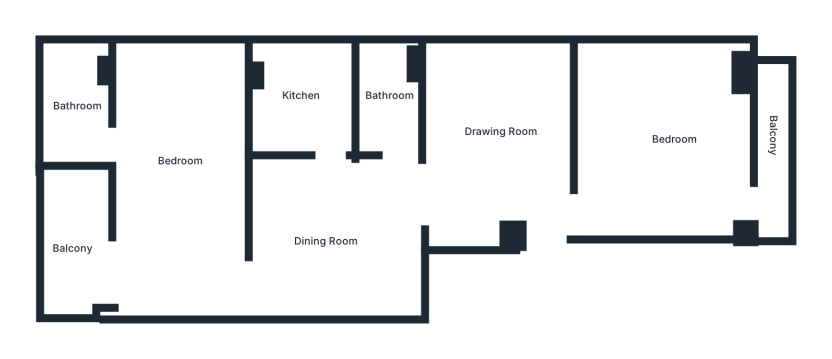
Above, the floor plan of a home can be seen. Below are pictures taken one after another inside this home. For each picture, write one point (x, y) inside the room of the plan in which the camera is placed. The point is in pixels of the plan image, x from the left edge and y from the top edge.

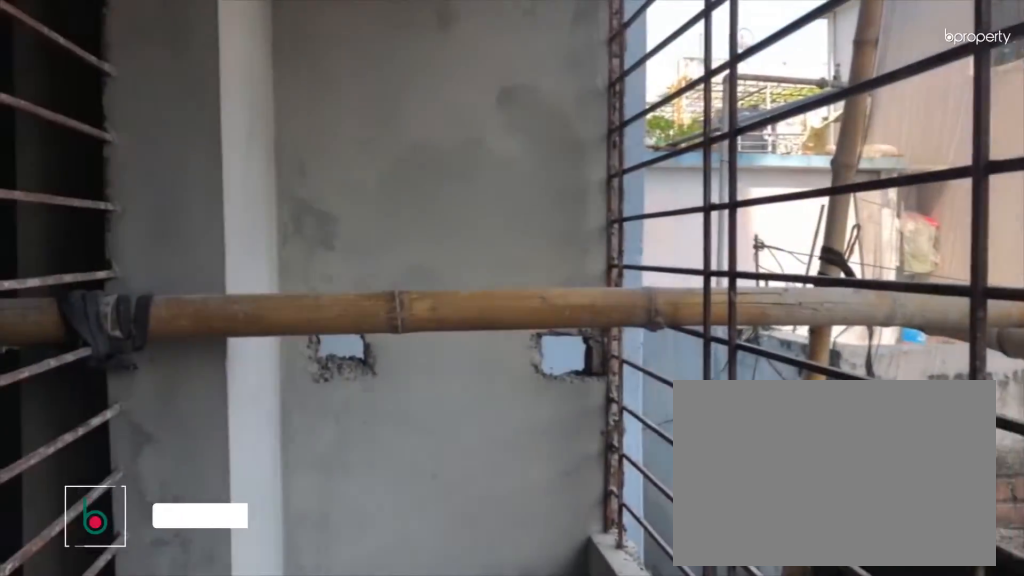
(773, 182)
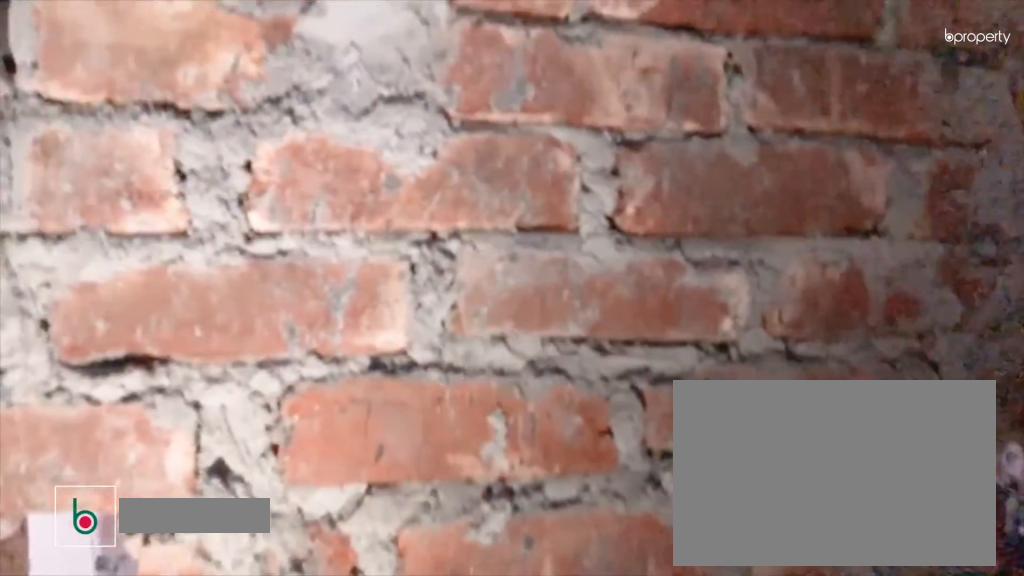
(388, 101)
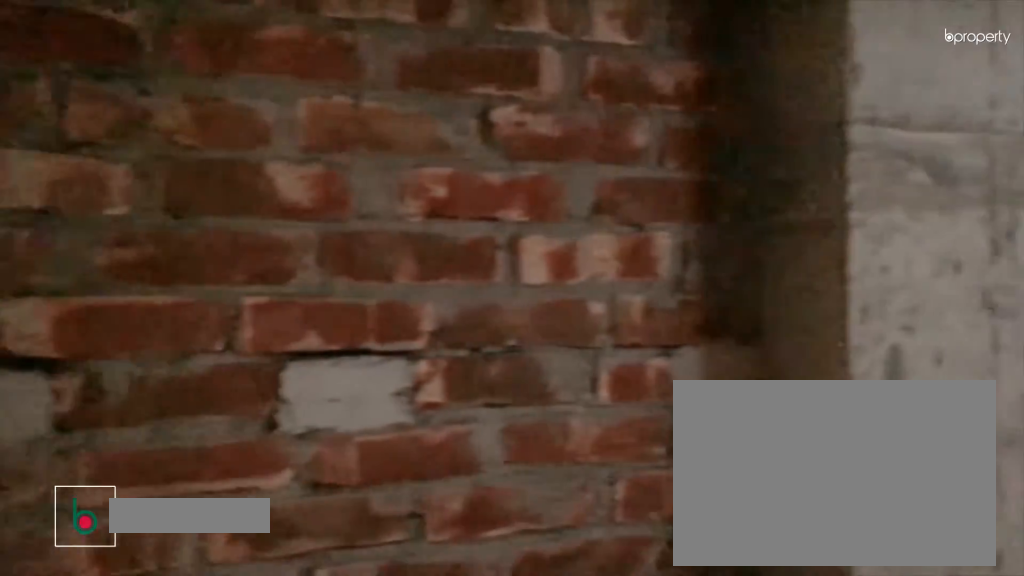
(302, 97)
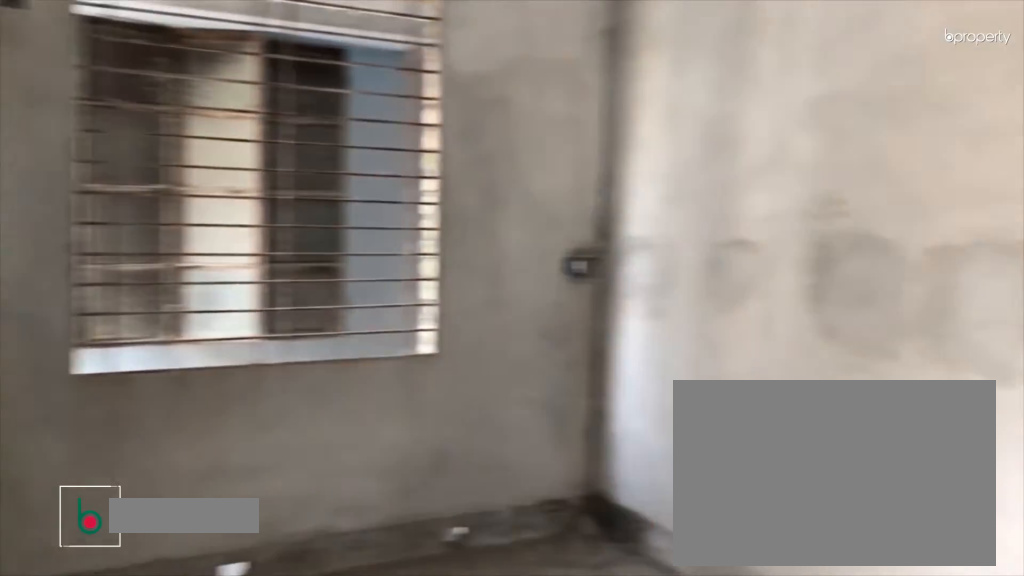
(177, 166)
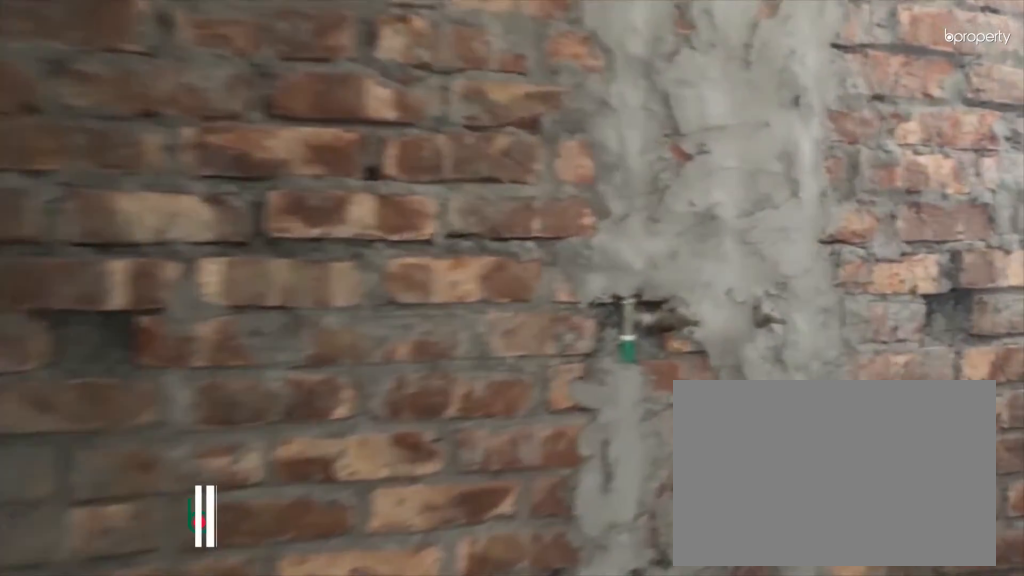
(77, 104)
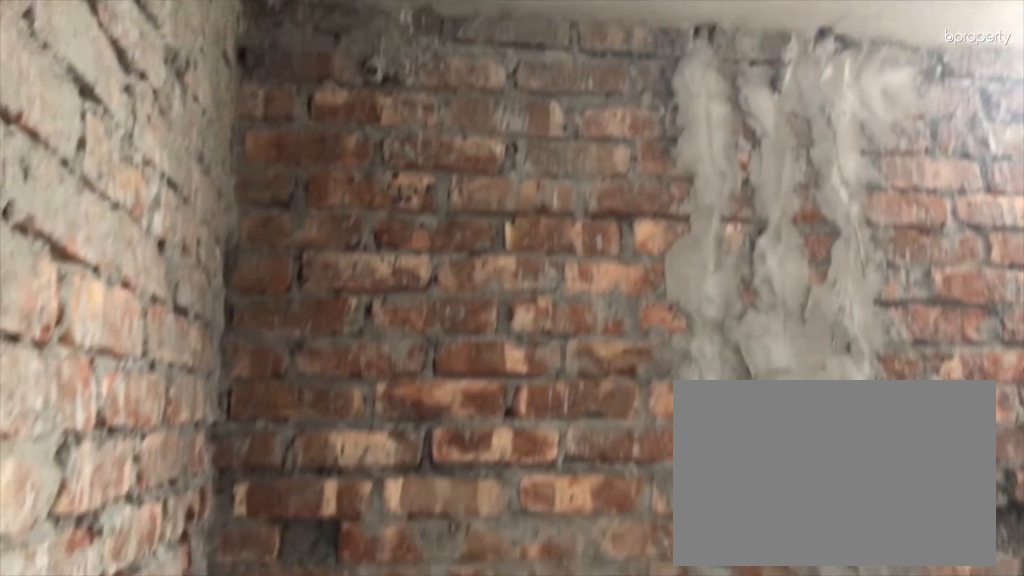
(77, 104)
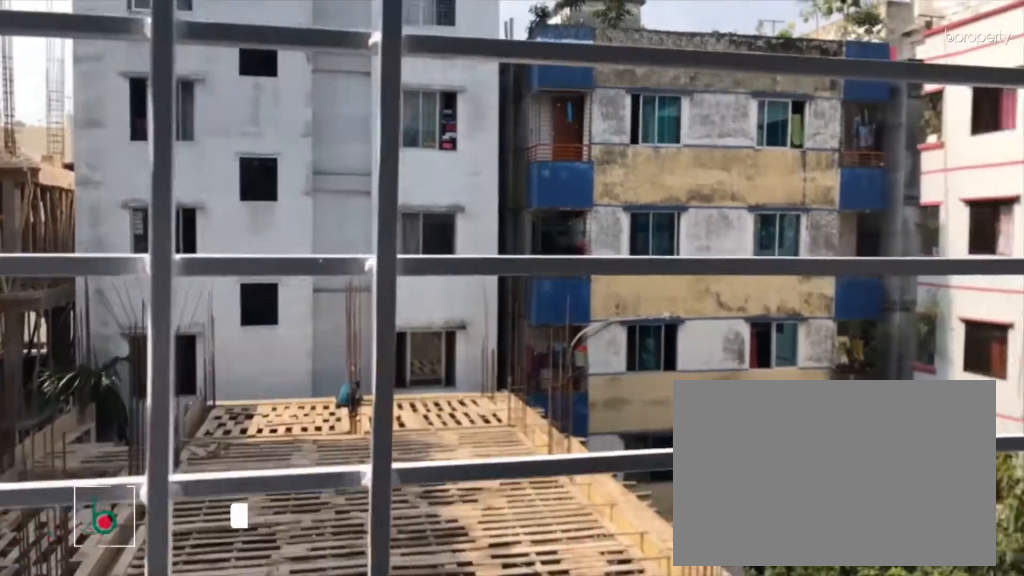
(71, 244)
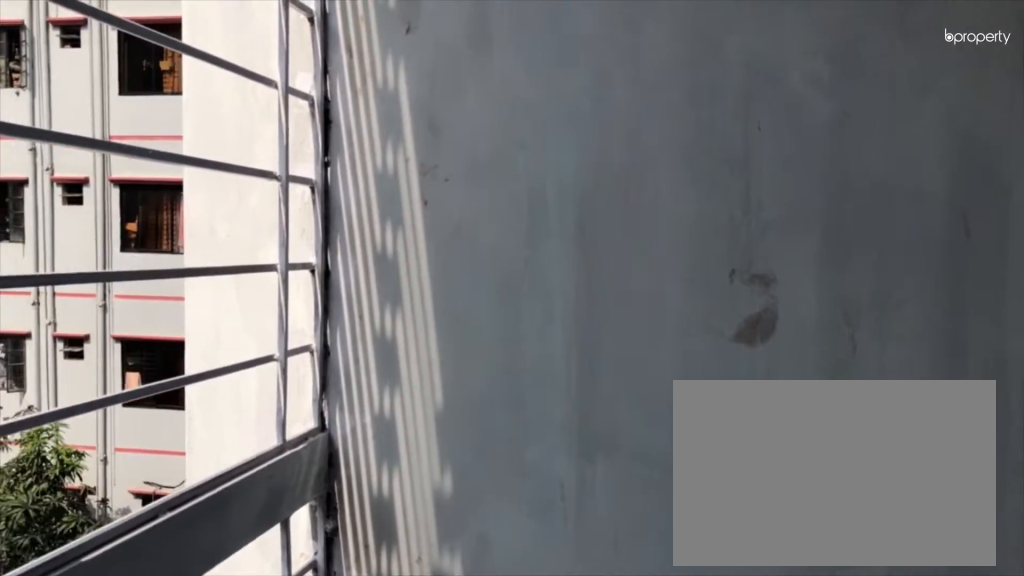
(71, 244)
